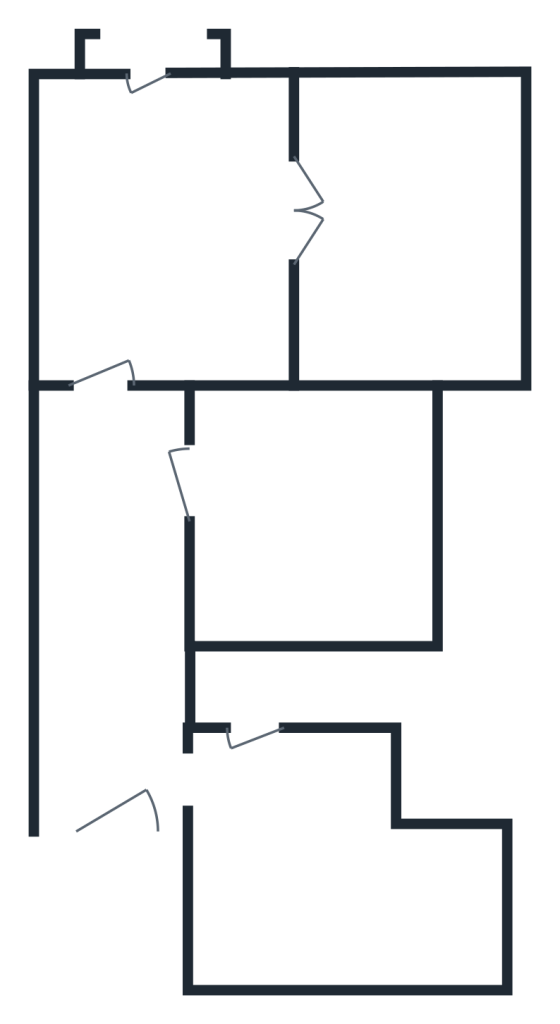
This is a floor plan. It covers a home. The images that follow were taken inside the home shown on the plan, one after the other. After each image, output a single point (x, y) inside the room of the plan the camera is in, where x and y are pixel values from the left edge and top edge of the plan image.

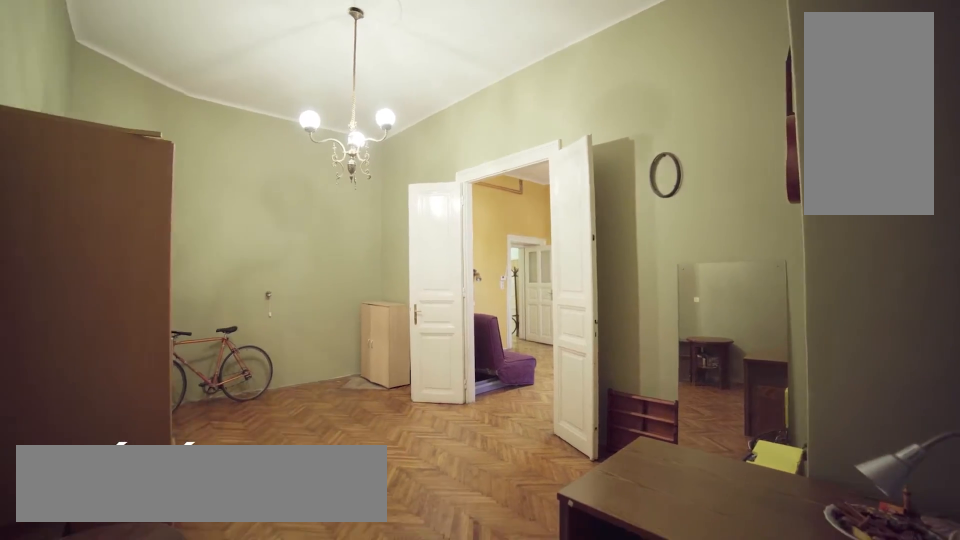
(468, 143)
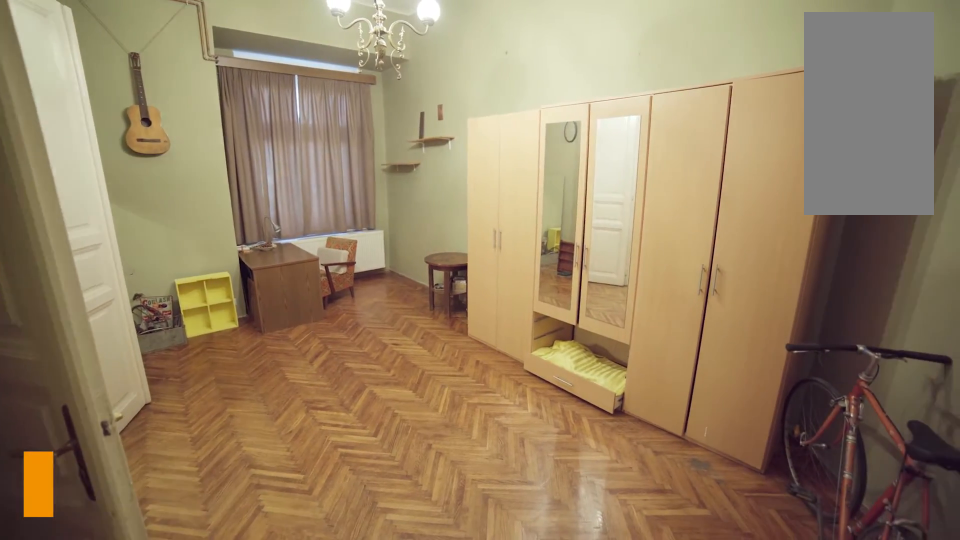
(367, 335)
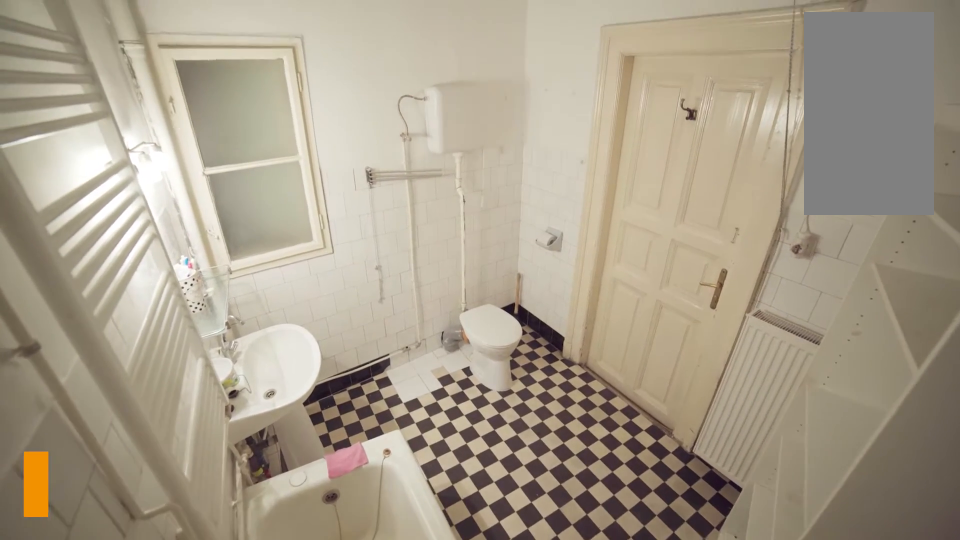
(372, 445)
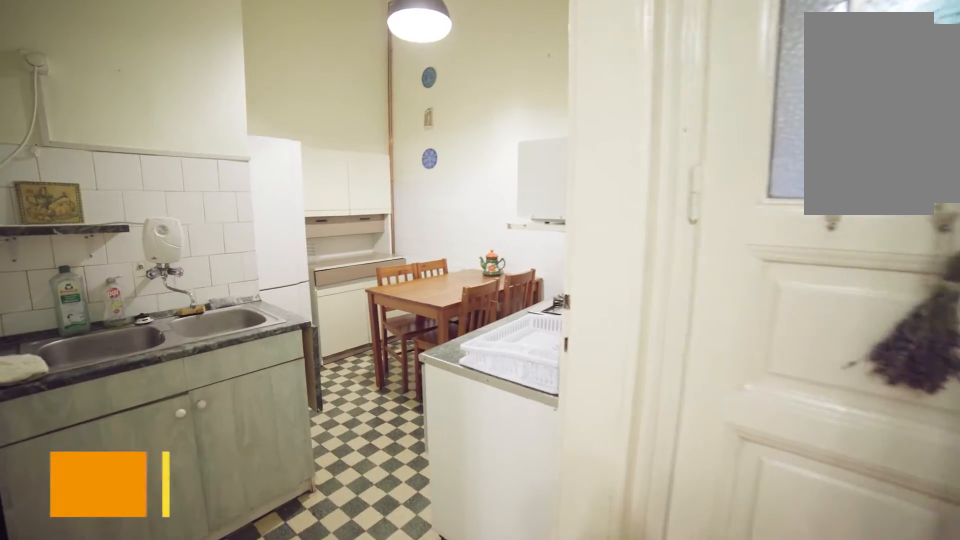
(170, 779)
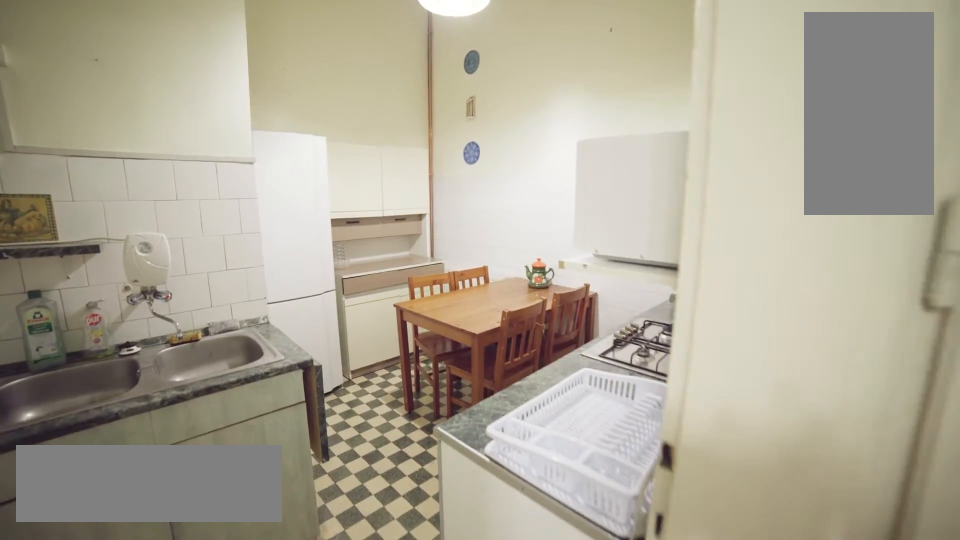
(170, 779)
